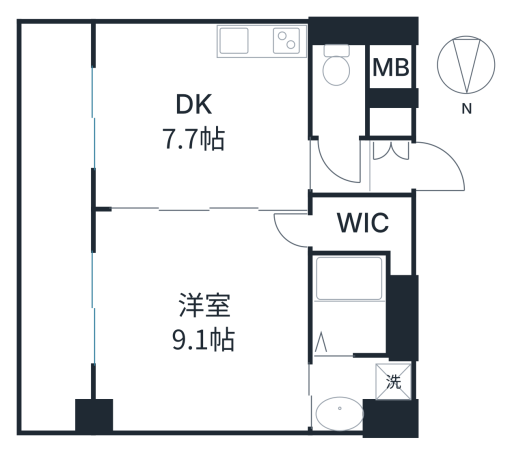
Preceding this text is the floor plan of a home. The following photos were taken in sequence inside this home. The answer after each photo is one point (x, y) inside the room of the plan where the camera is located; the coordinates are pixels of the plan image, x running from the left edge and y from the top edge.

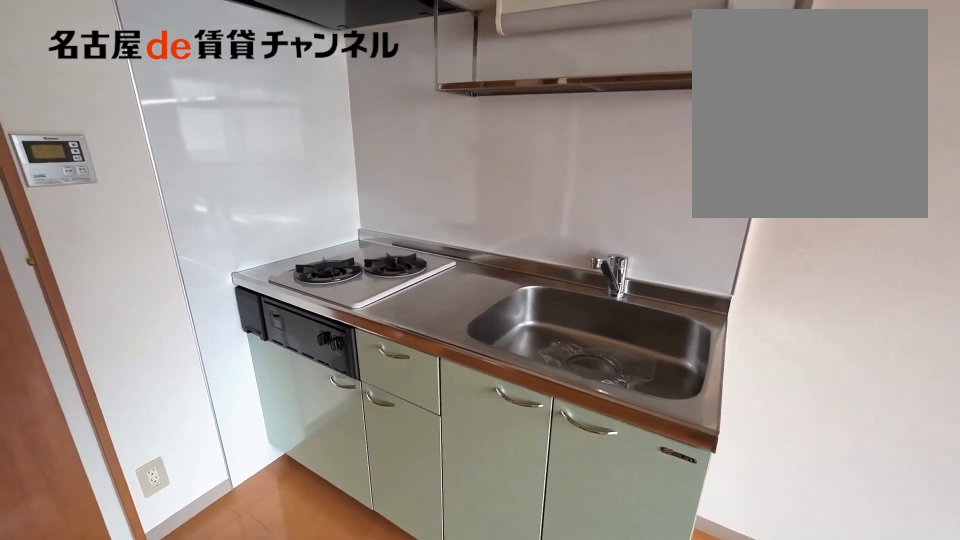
(261, 42)
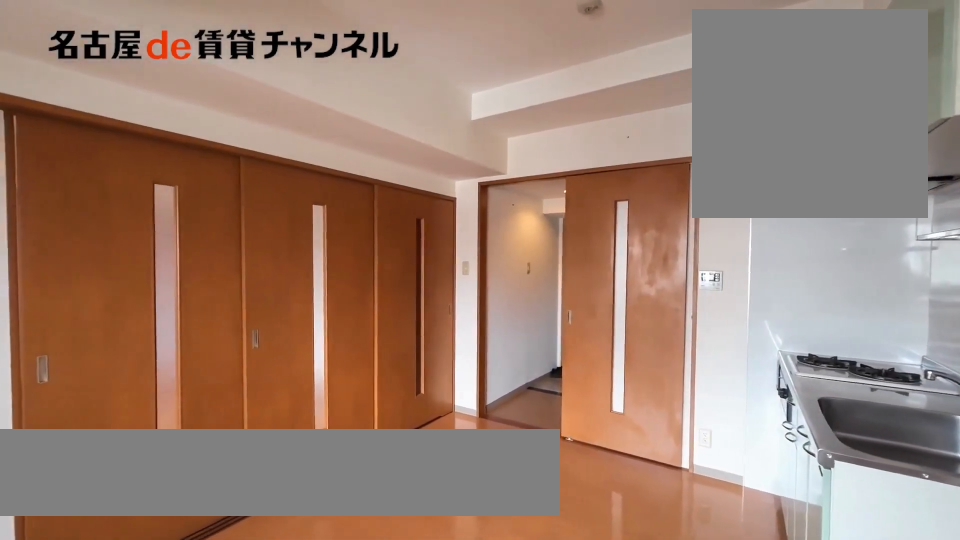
(201, 114)
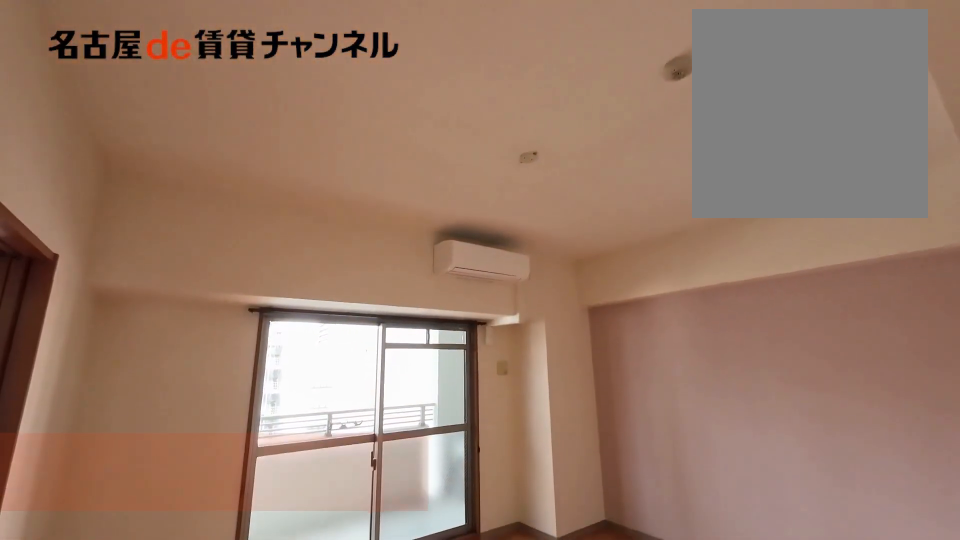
(199, 322)
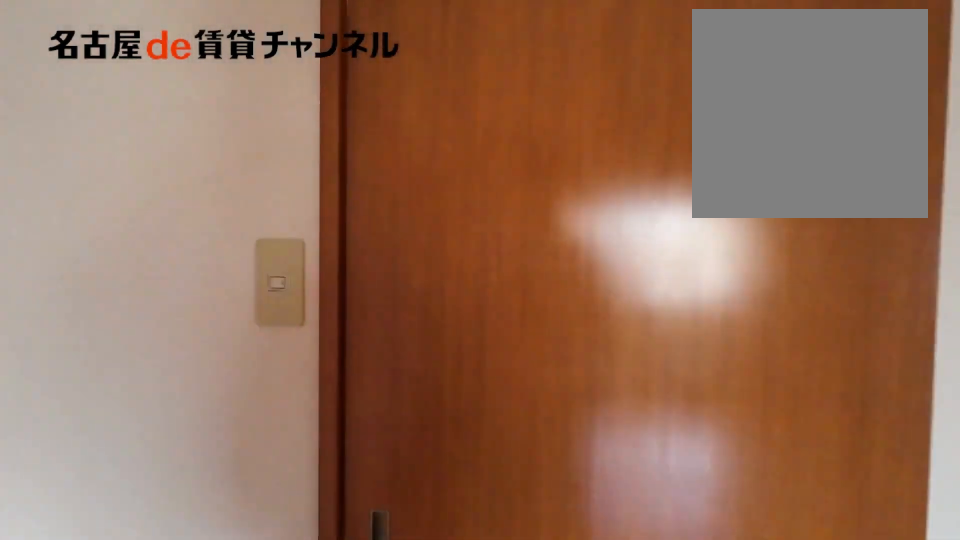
(199, 322)
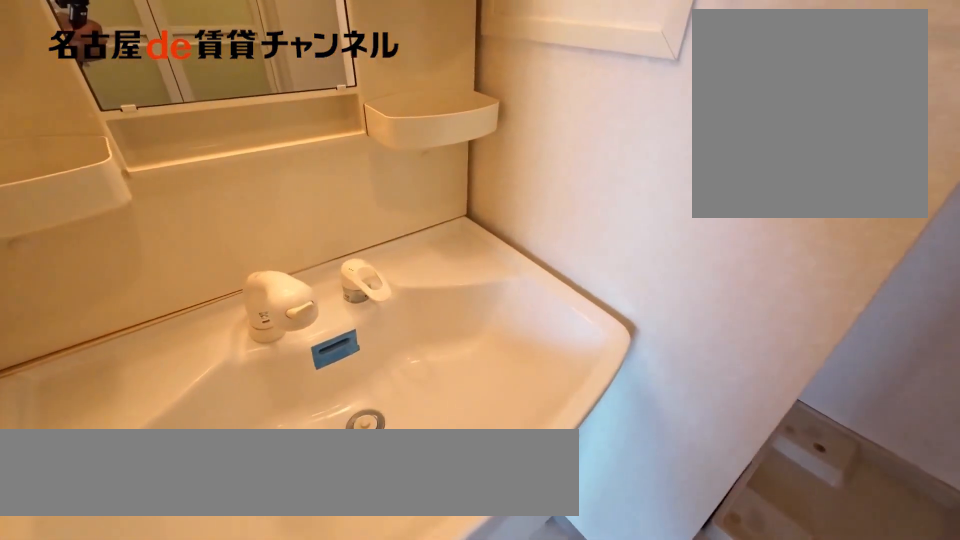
(358, 389)
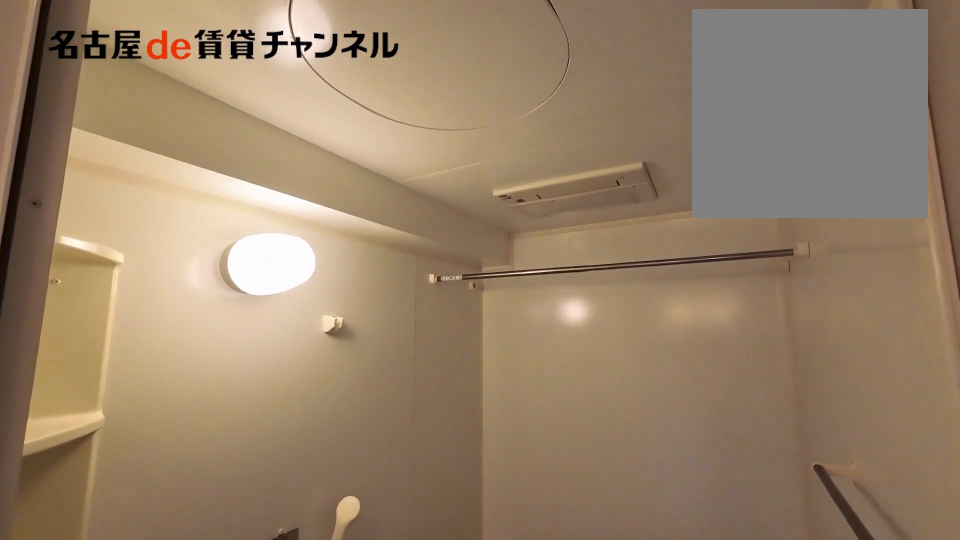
(350, 304)
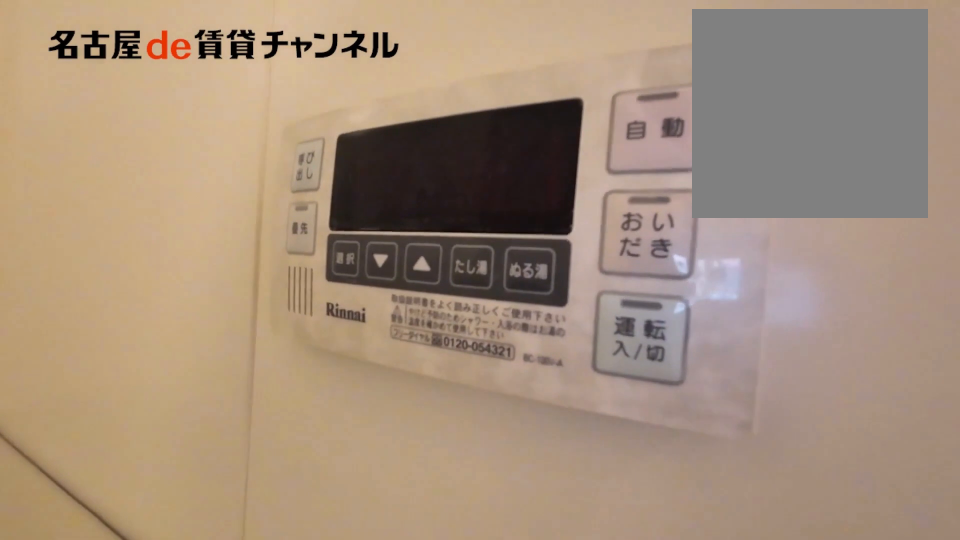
(350, 304)
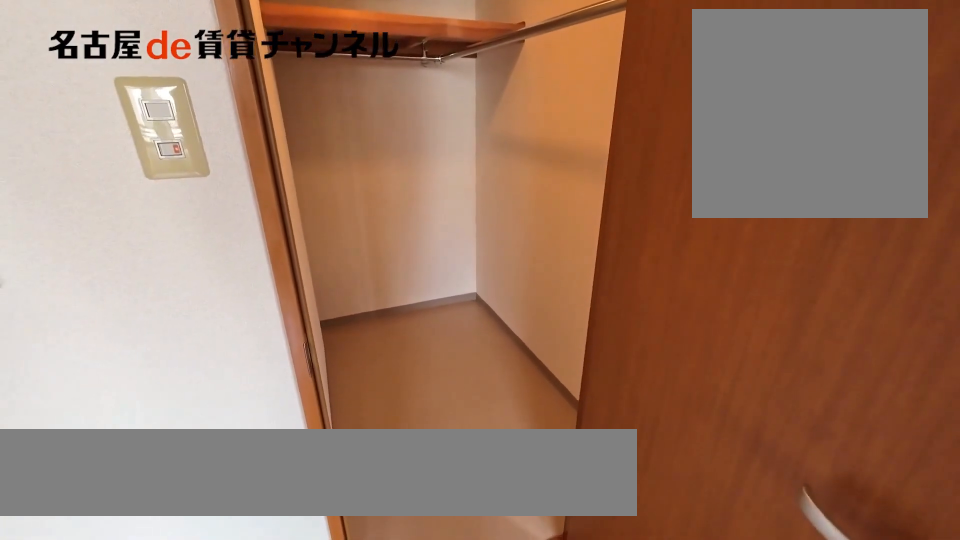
(368, 227)
